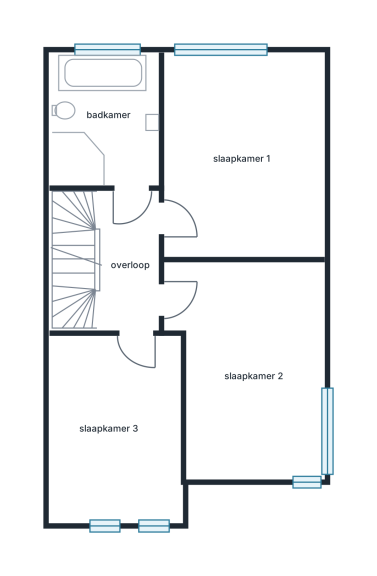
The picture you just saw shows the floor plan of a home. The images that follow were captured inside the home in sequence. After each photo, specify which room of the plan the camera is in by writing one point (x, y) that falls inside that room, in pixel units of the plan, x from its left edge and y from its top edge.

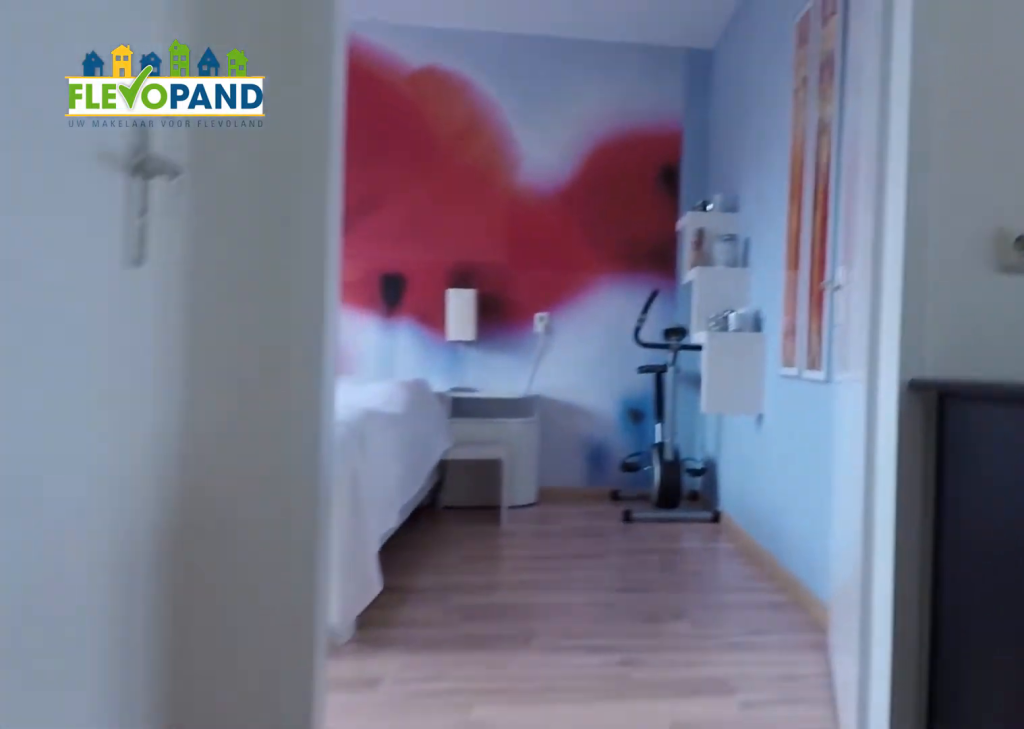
(127, 252)
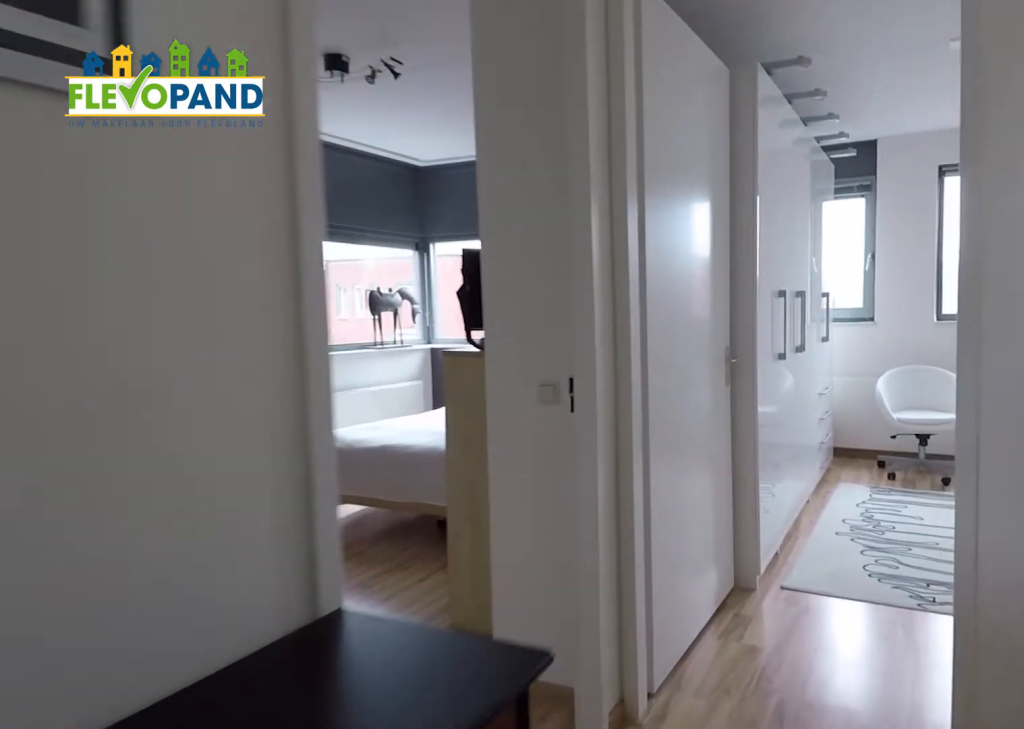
(128, 240)
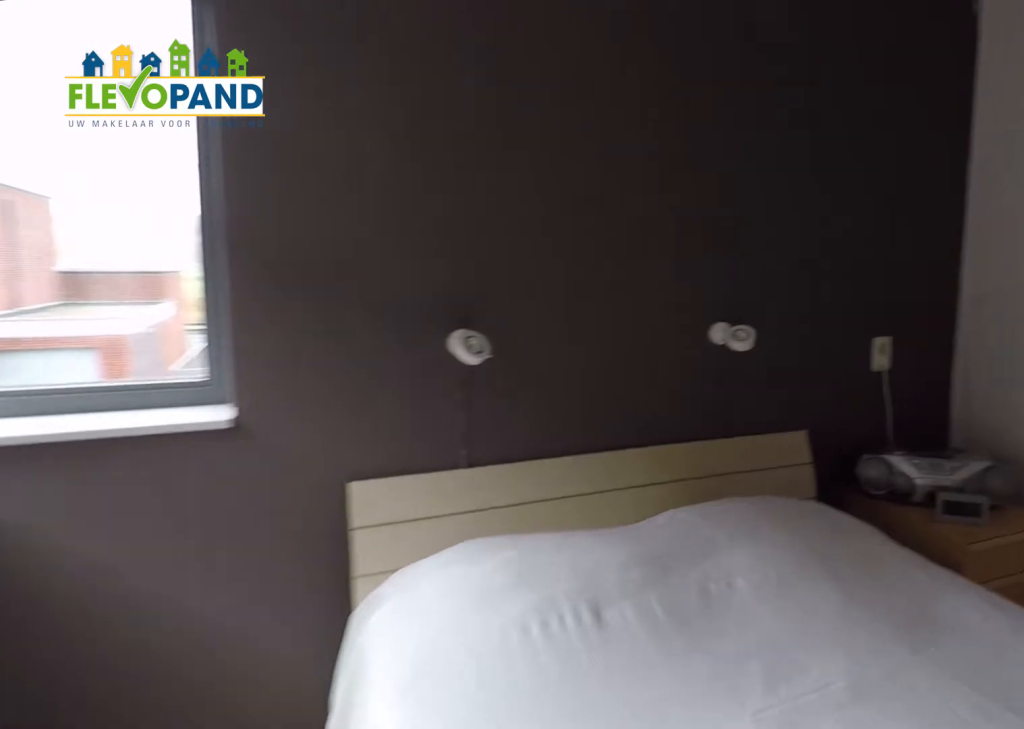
(253, 368)
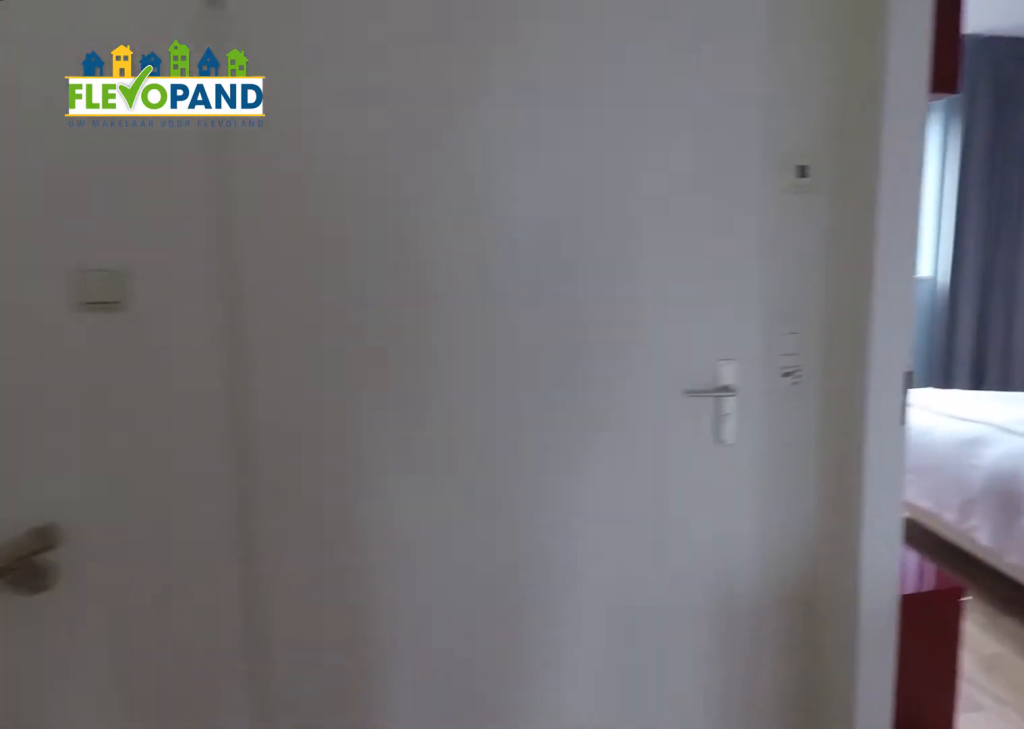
(128, 246)
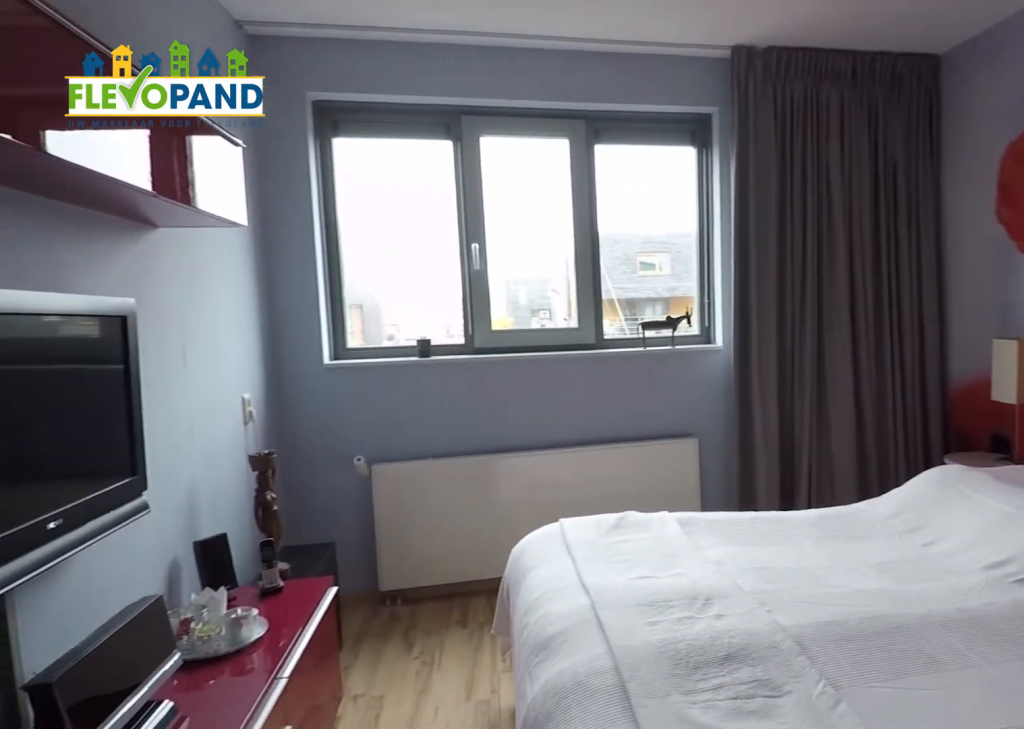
(246, 154)
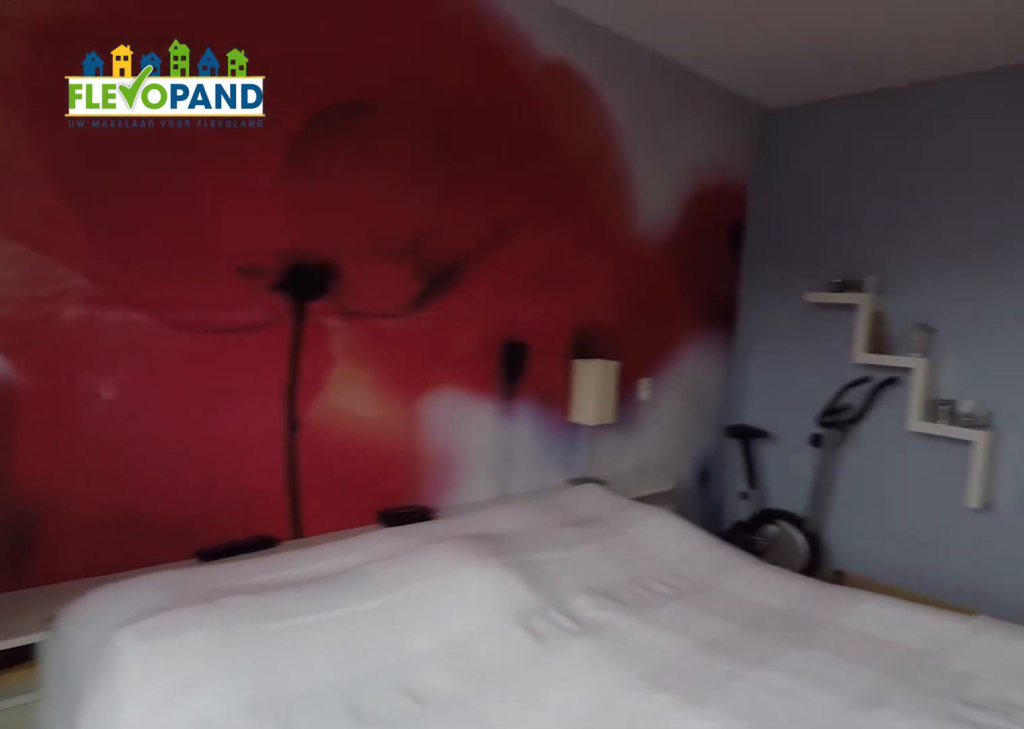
(246, 154)
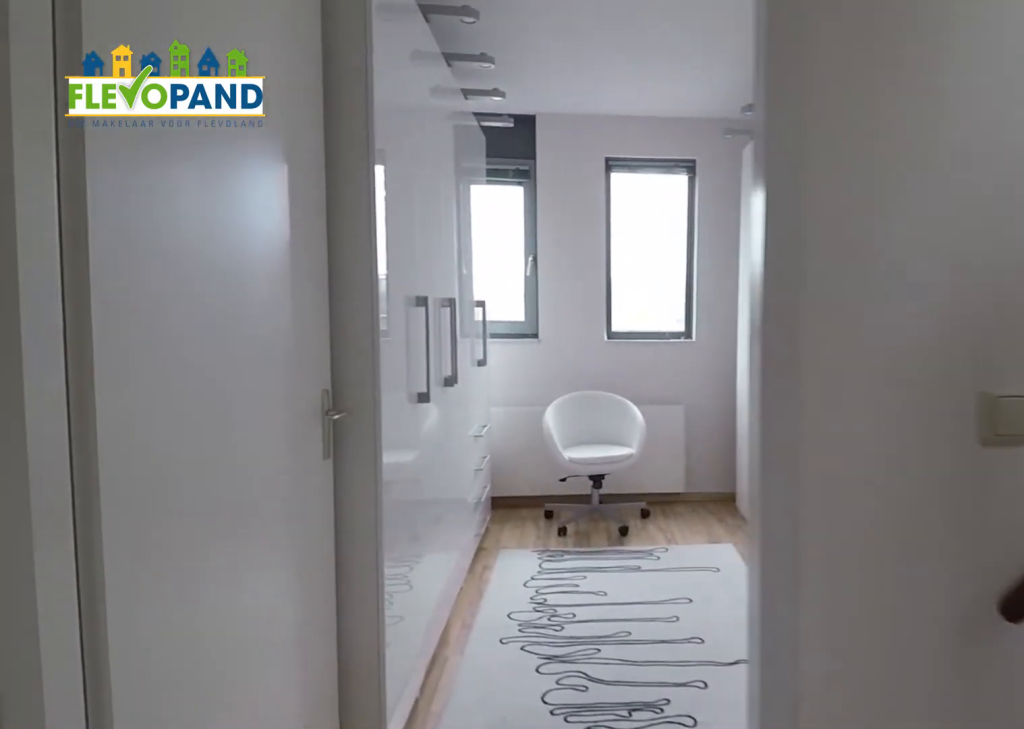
(131, 266)
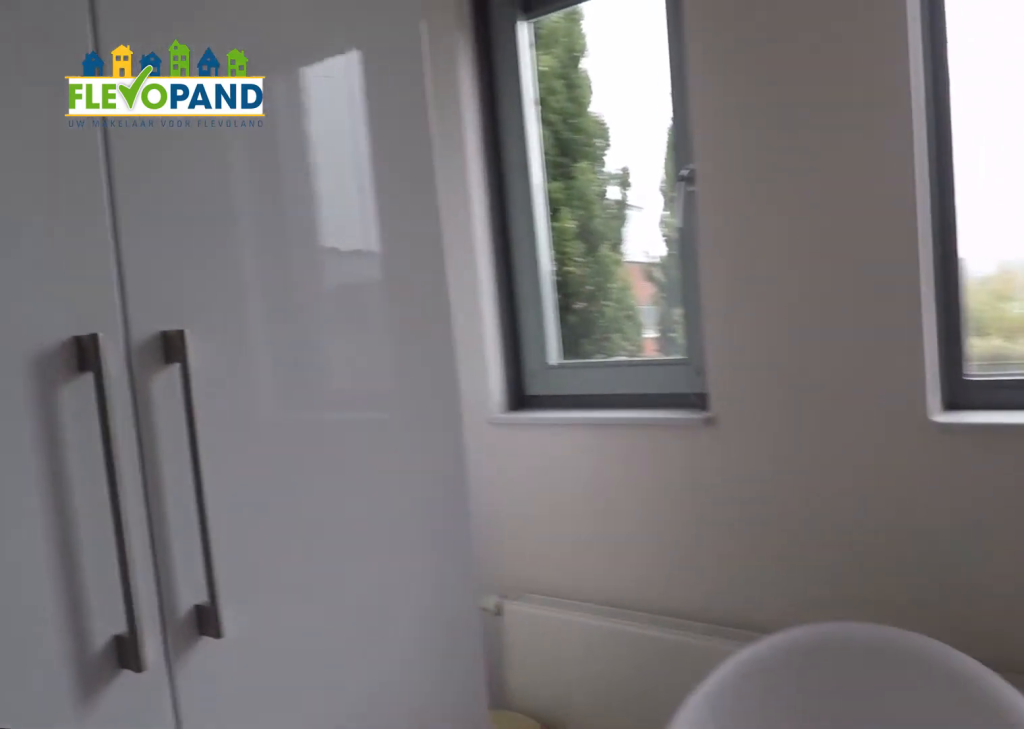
(116, 450)
